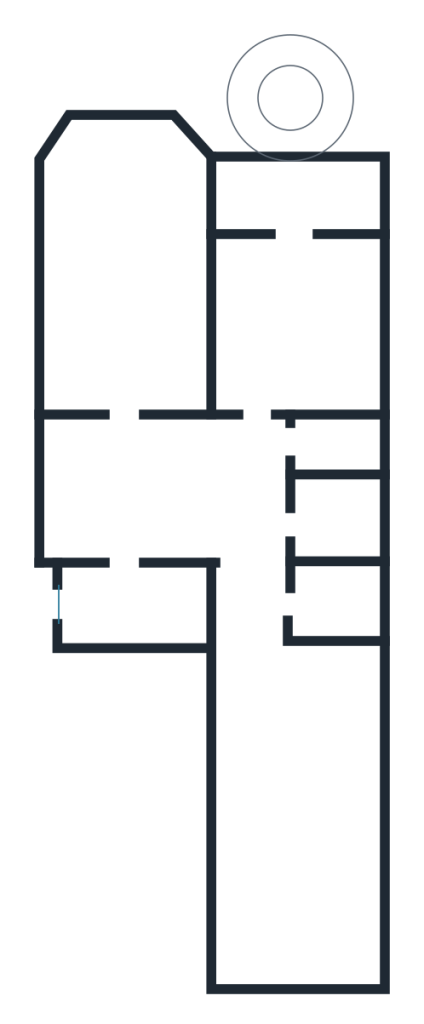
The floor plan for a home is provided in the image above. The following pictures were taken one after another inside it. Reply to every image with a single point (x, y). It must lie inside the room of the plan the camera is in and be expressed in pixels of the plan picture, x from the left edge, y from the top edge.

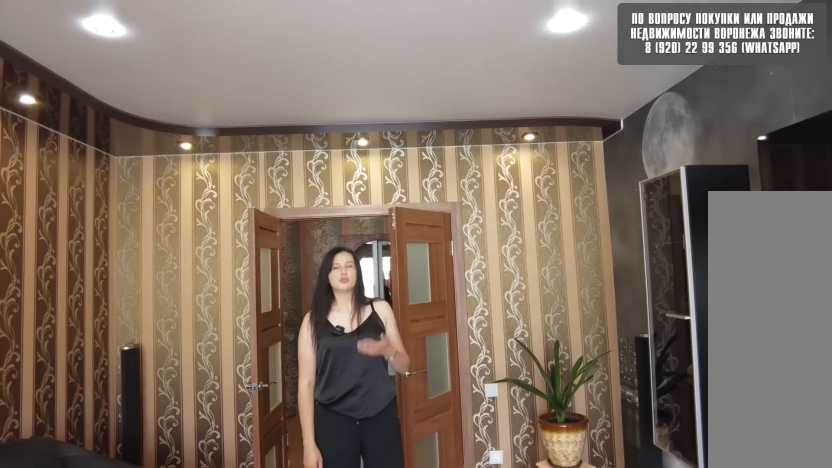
(122, 360)
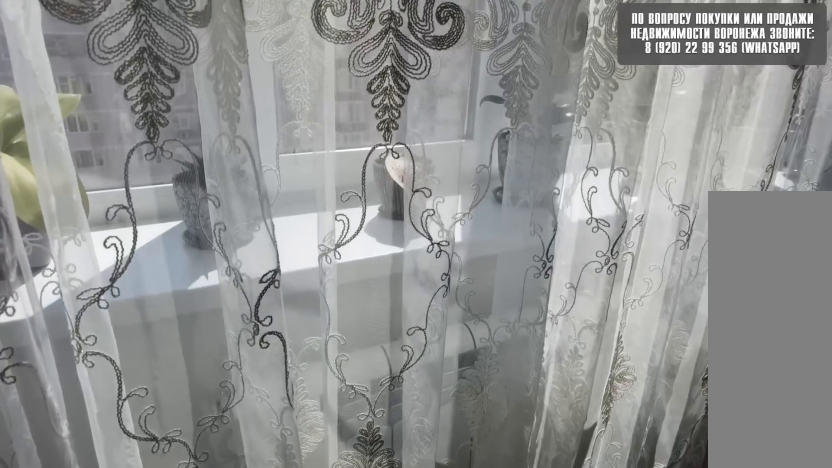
(122, 360)
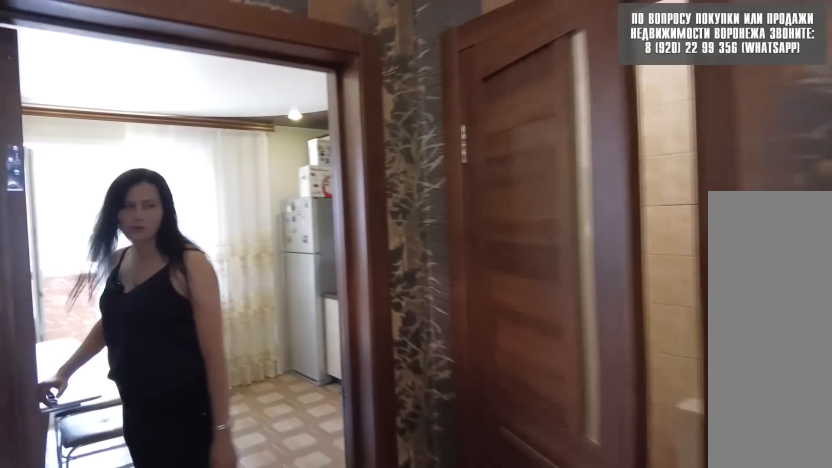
(129, 515)
